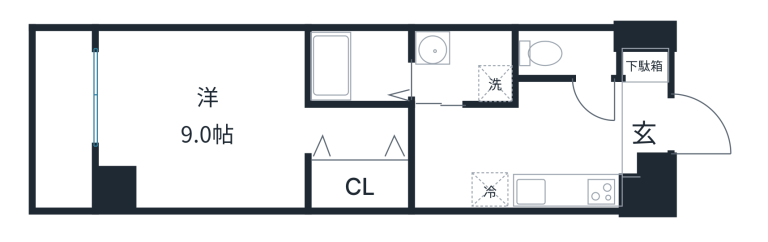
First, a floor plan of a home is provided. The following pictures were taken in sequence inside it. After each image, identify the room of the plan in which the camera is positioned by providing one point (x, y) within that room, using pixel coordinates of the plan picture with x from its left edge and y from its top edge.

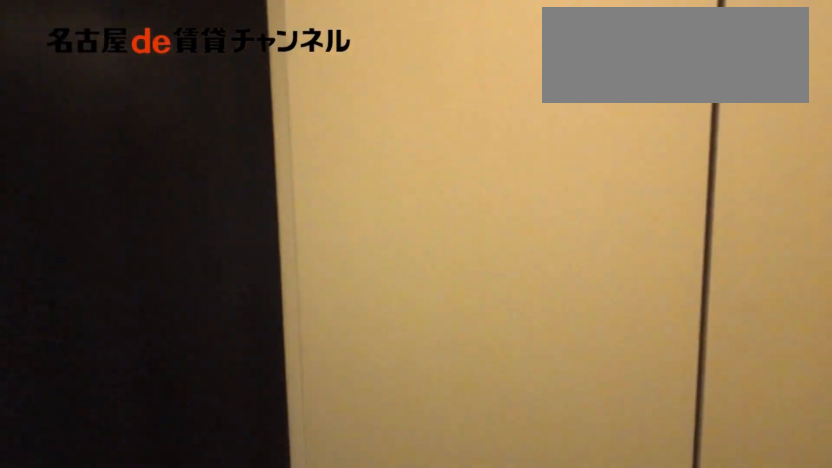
(644, 113)
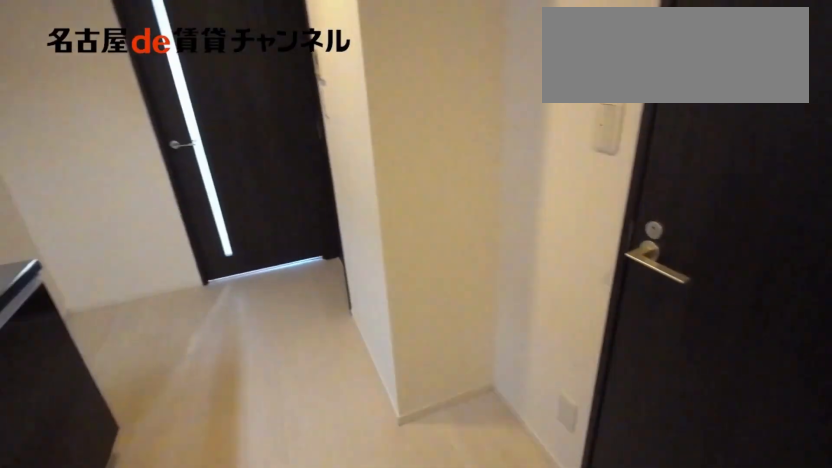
(644, 113)
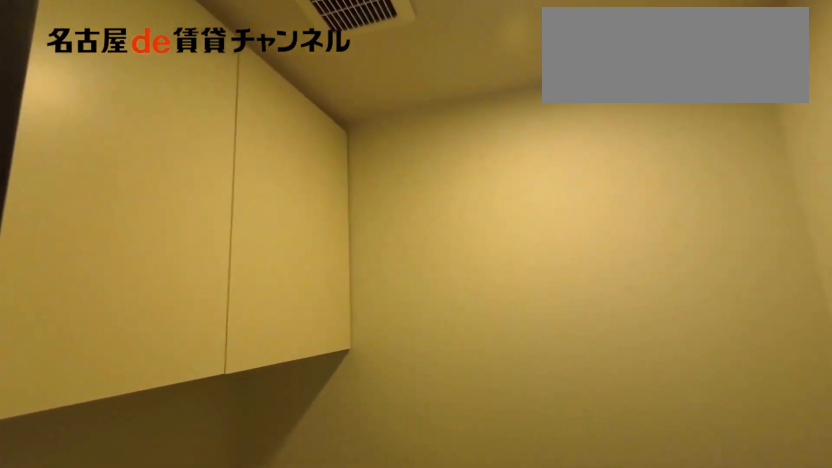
(567, 53)
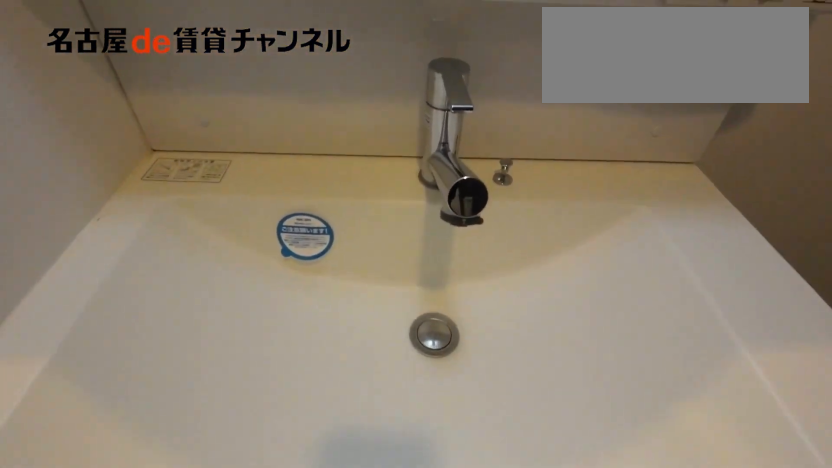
(465, 66)
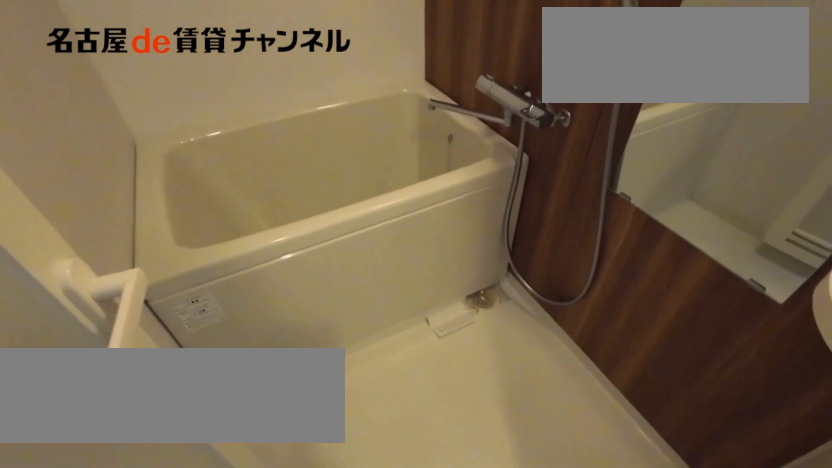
(359, 65)
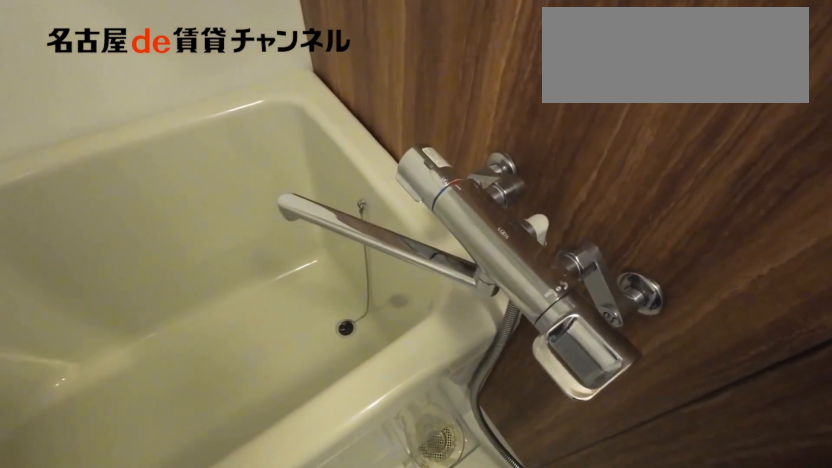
(359, 65)
